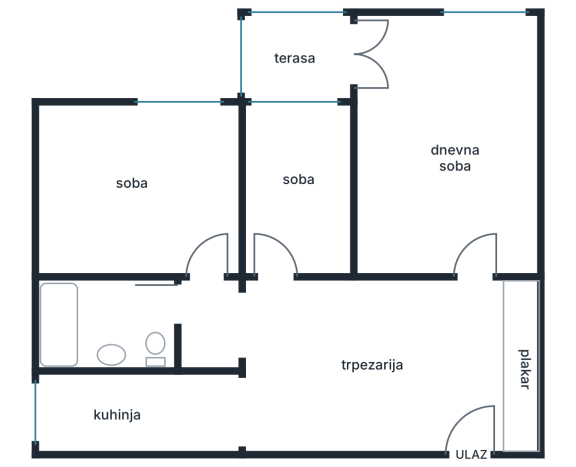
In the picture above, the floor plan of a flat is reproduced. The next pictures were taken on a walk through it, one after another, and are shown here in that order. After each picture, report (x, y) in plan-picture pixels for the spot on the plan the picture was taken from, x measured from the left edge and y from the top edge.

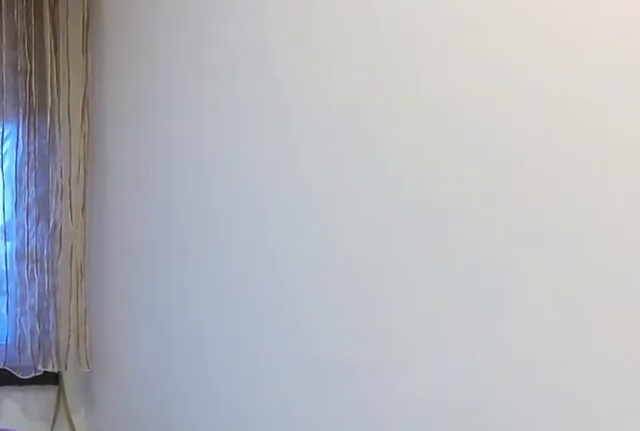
(286, 203)
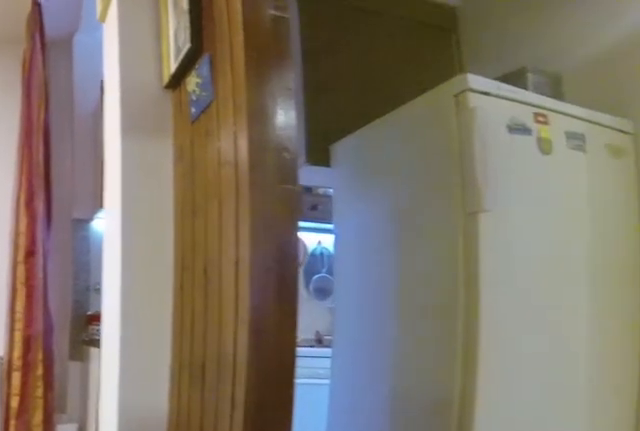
(275, 284)
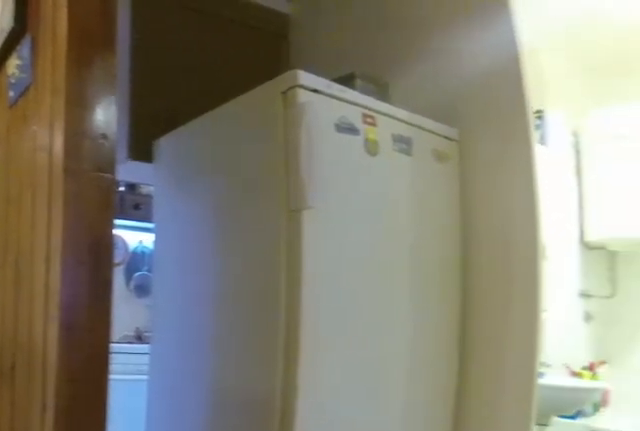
(276, 292)
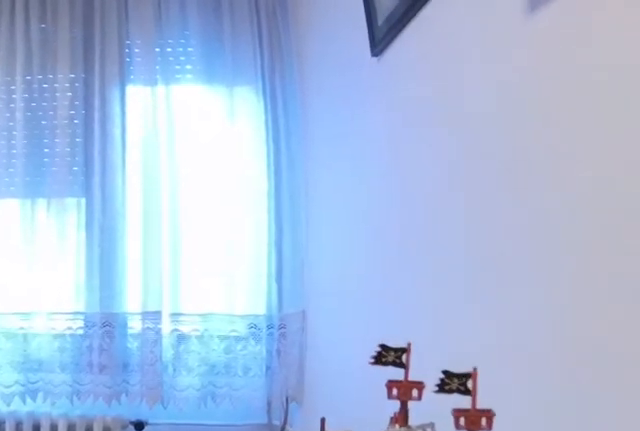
(215, 226)
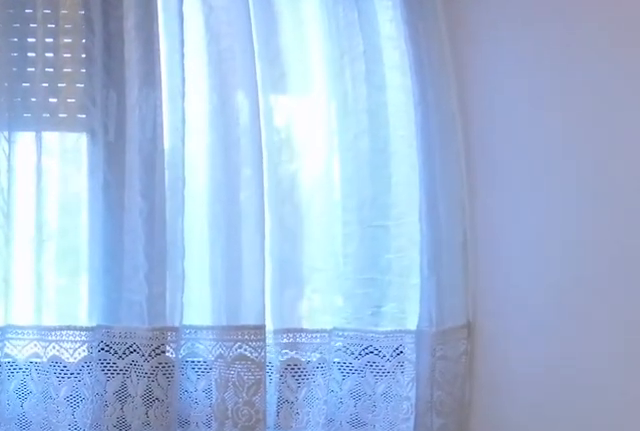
(215, 169)
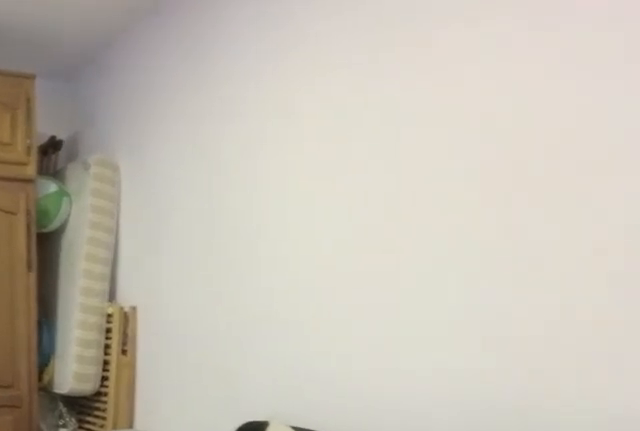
(143, 126)
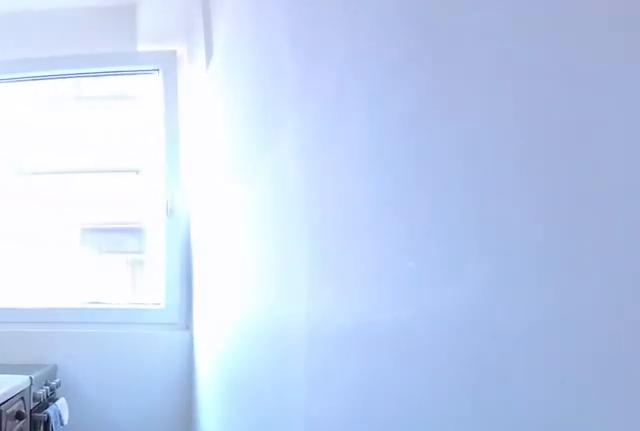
(196, 412)
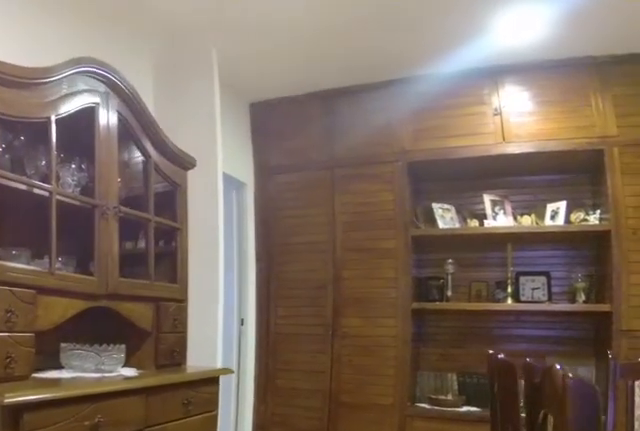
(300, 376)
